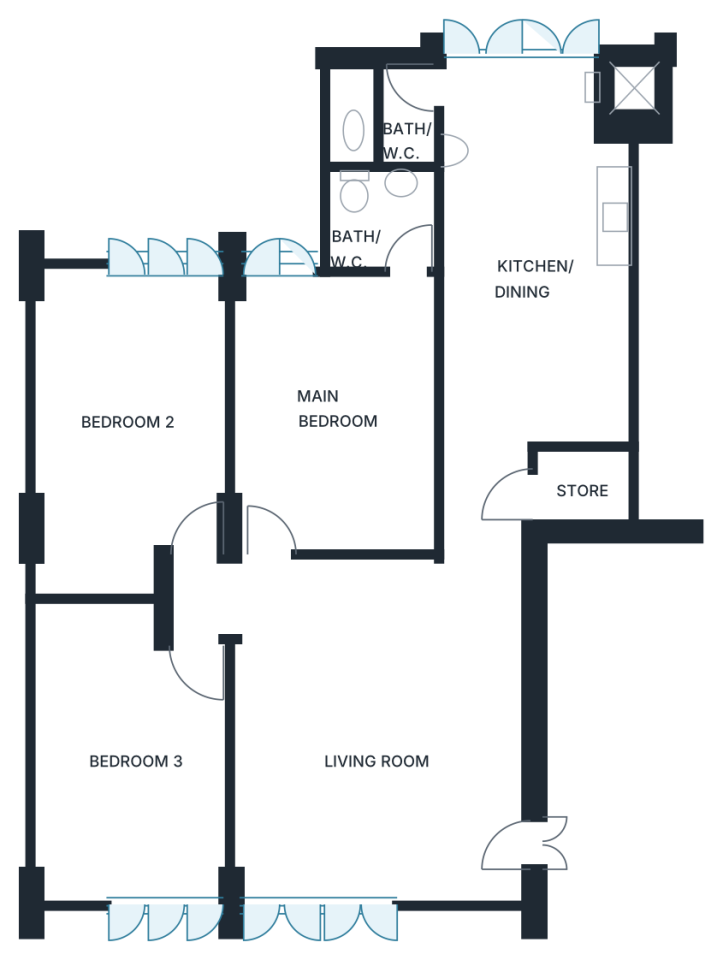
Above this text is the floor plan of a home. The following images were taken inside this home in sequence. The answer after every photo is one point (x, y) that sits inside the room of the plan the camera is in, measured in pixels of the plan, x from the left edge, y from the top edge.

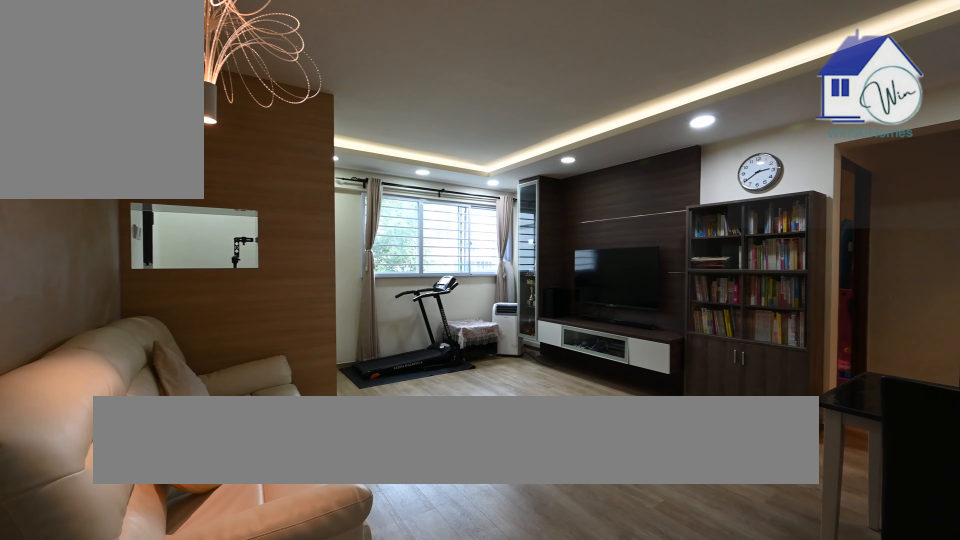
(384, 727)
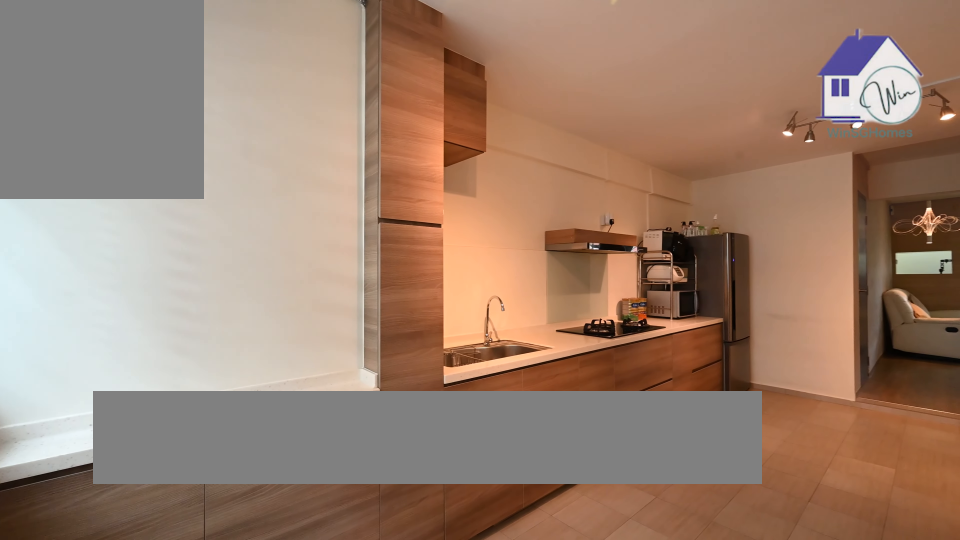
(532, 252)
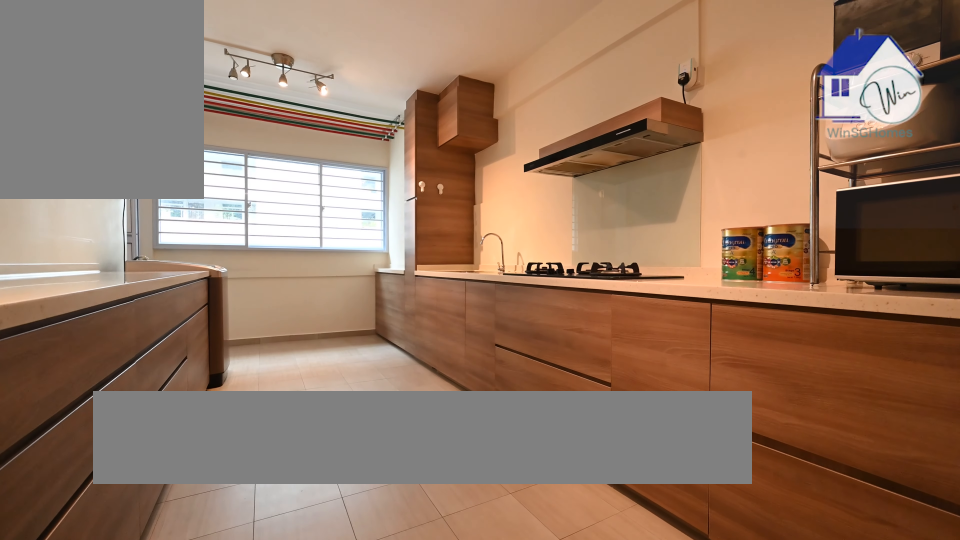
(533, 252)
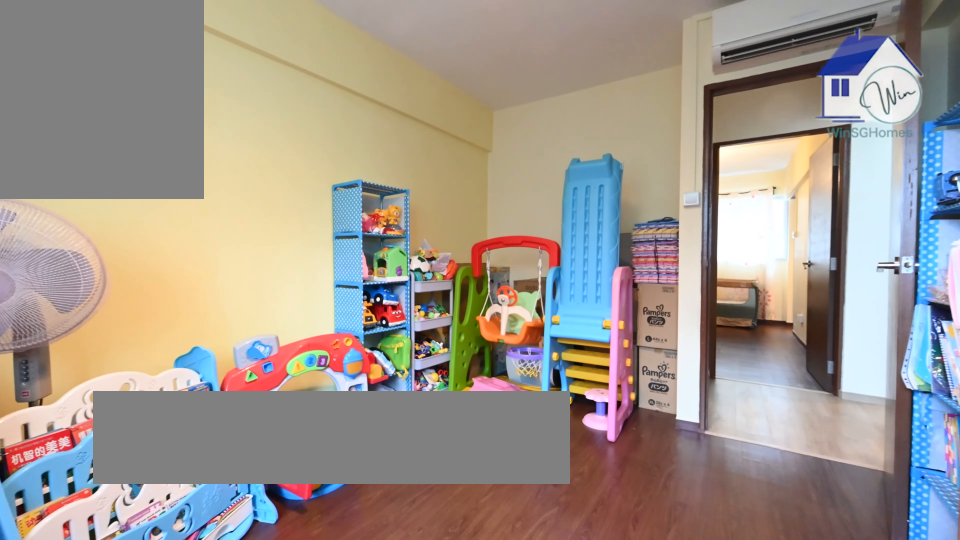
(130, 751)
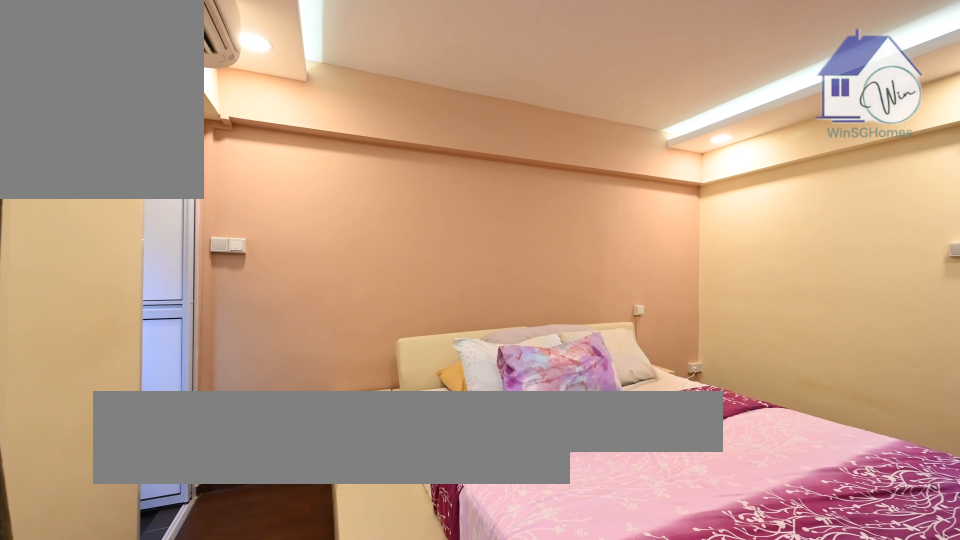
(334, 414)
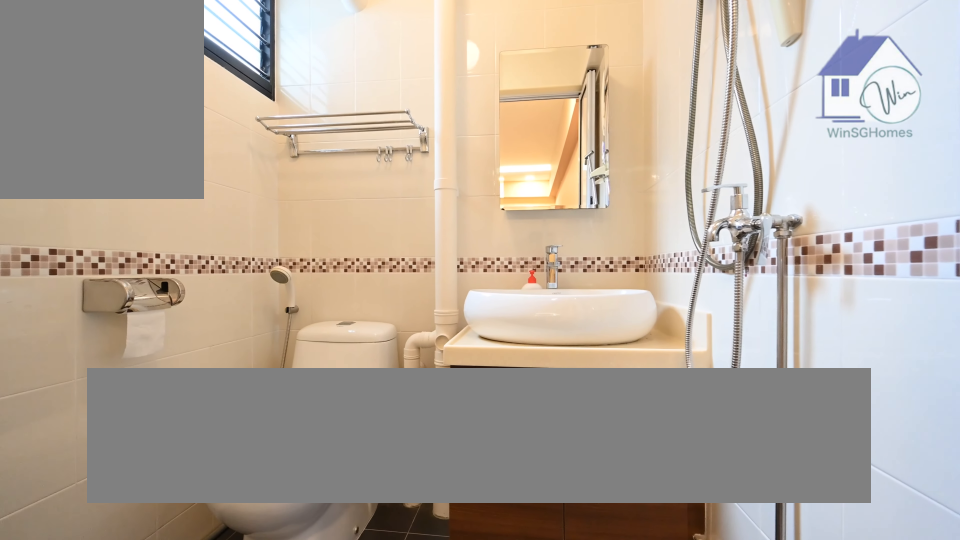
(380, 217)
